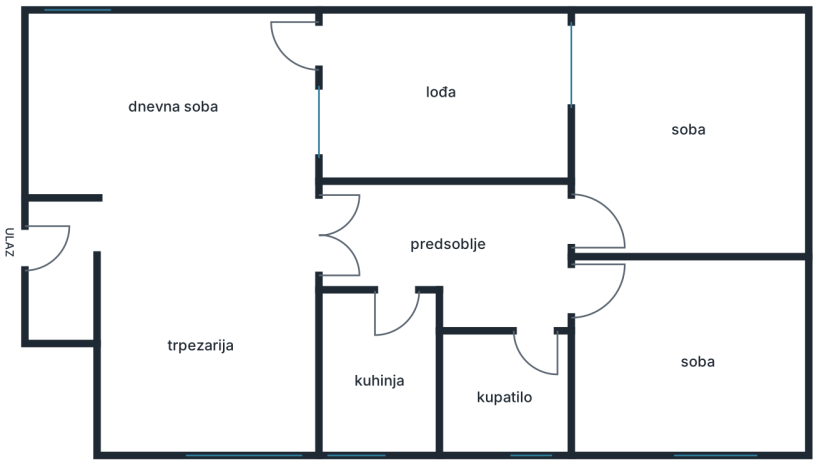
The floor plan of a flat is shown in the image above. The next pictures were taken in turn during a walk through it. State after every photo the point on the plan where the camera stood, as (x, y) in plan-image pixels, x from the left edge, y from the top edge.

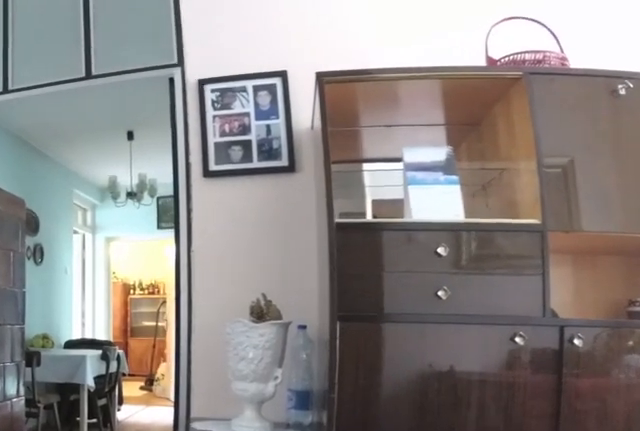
(106, 234)
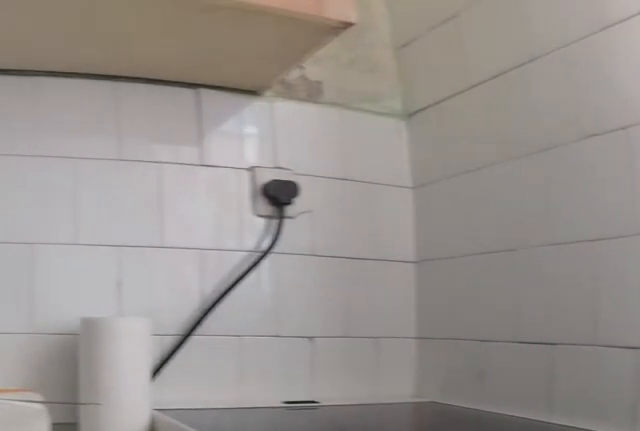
(363, 433)
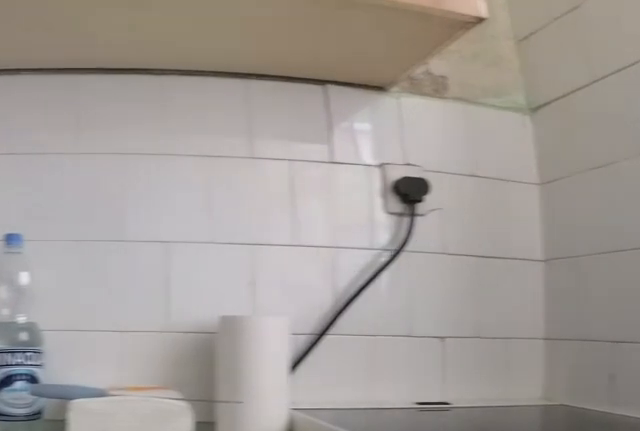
(363, 435)
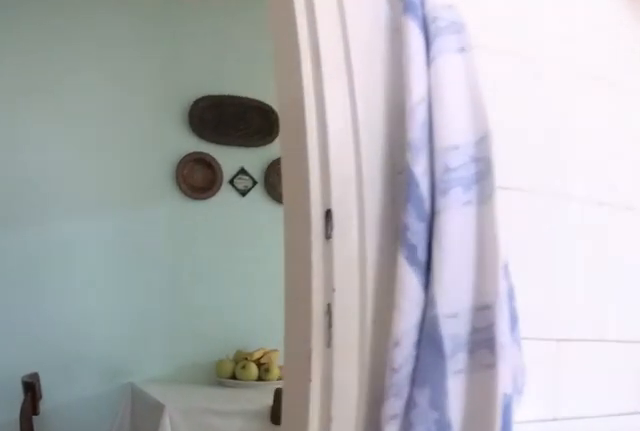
(380, 368)
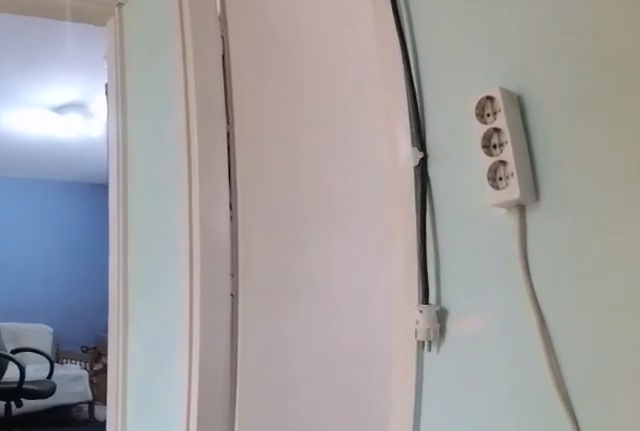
(439, 266)
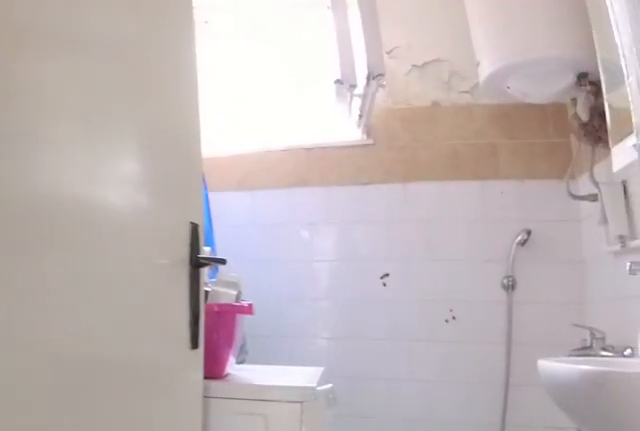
(504, 286)
